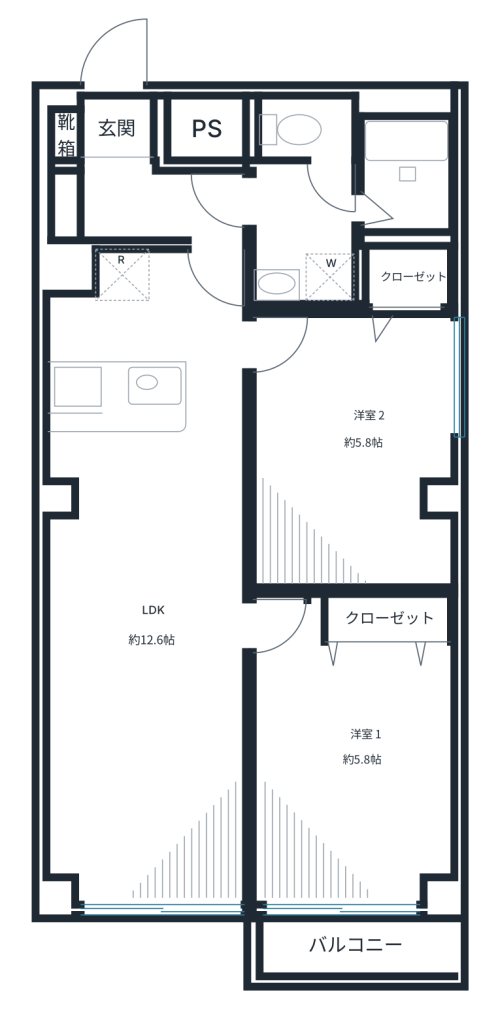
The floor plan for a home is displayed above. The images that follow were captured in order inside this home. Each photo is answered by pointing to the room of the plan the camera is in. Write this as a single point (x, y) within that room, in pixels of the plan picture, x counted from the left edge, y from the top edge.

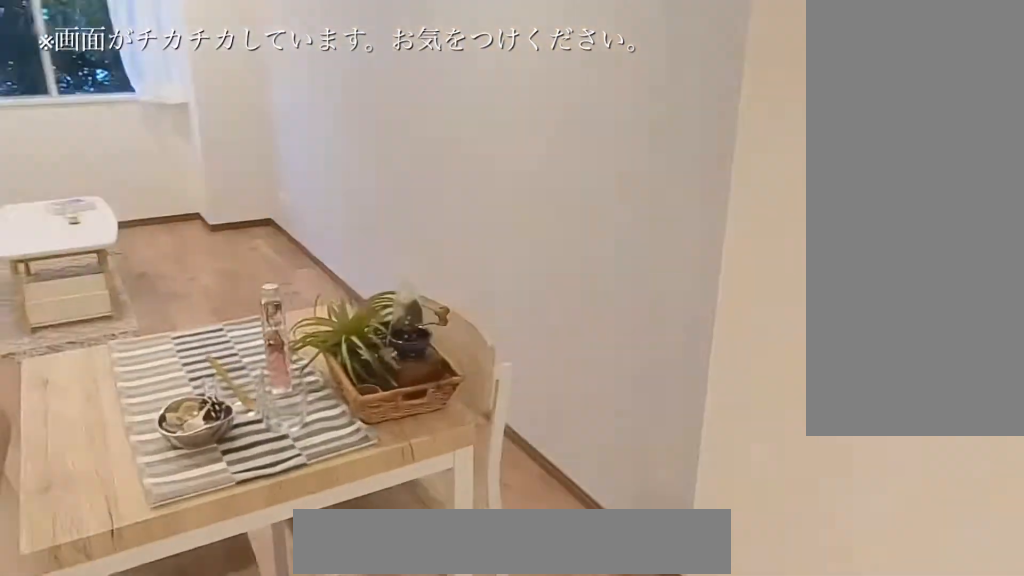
(154, 640)
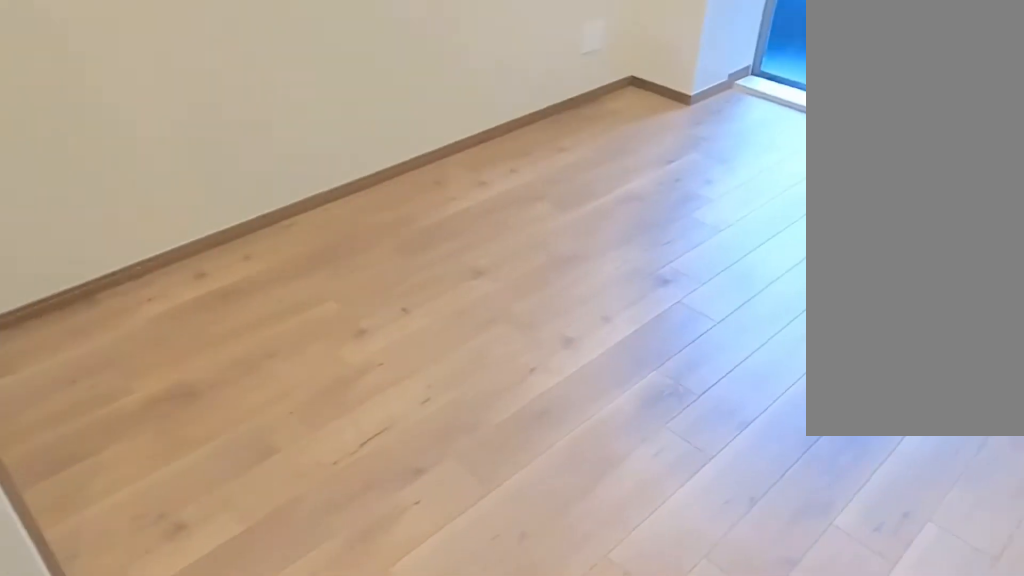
(383, 784)
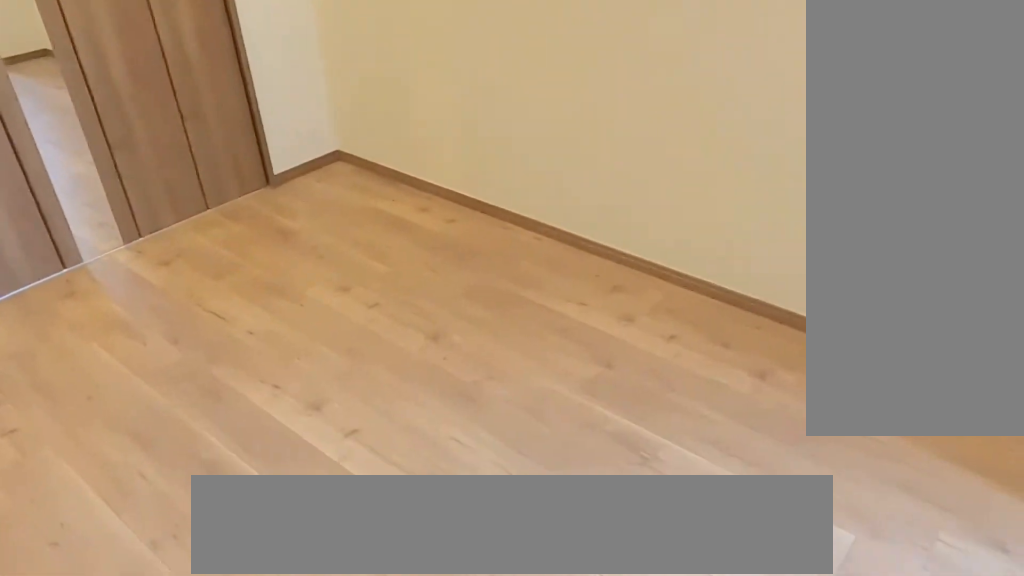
(372, 773)
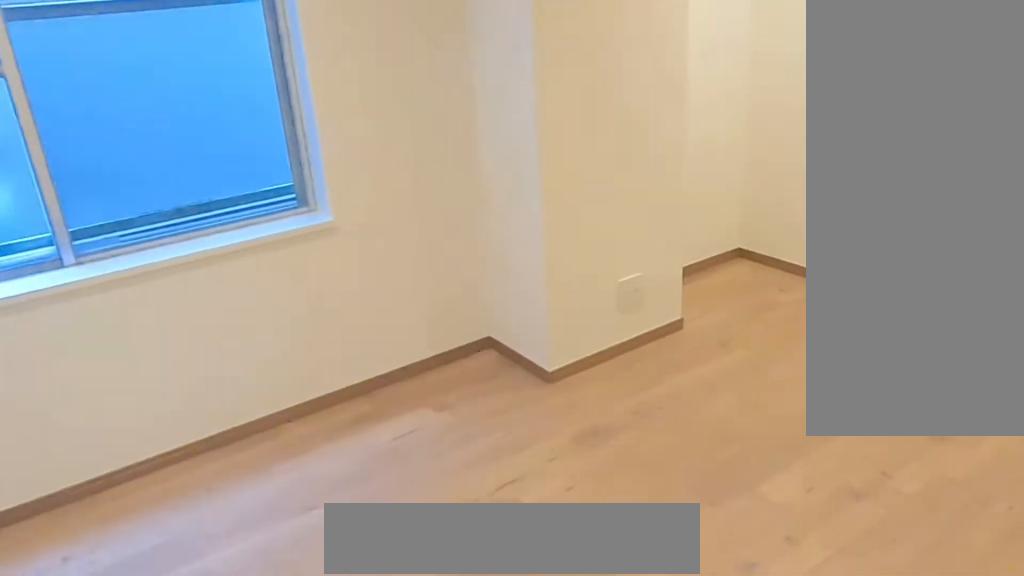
(372, 444)
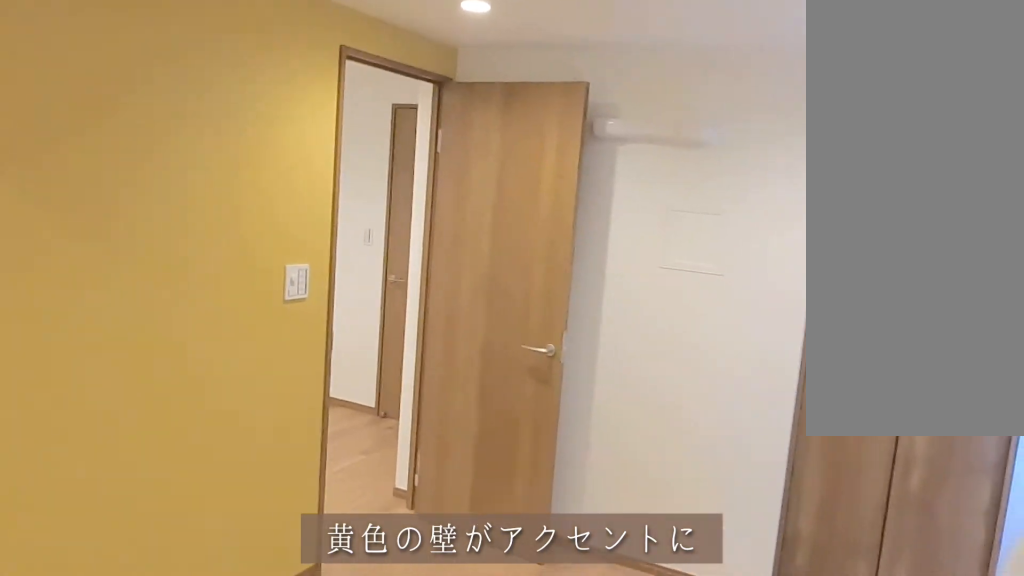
(372, 444)
